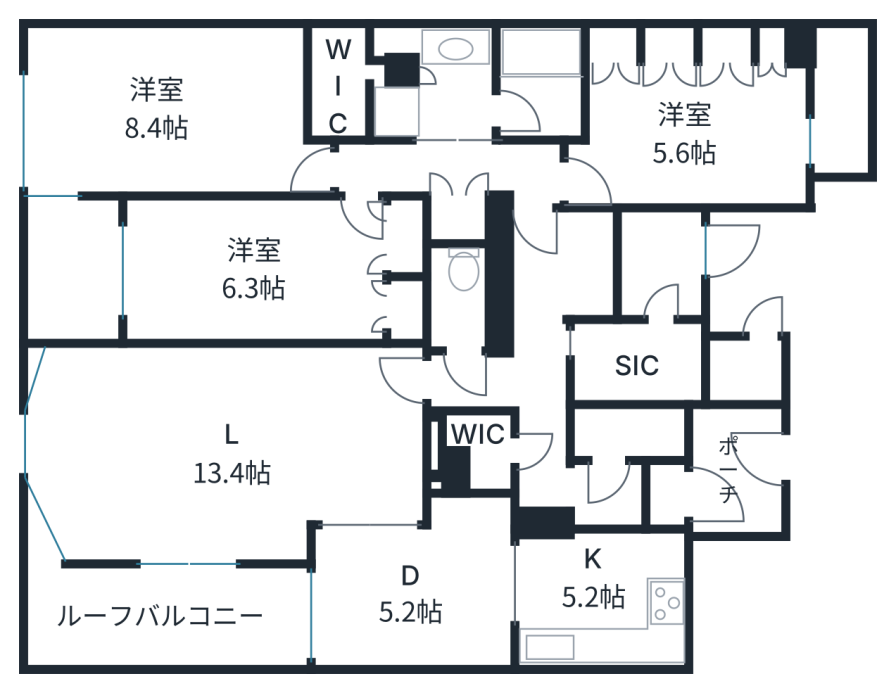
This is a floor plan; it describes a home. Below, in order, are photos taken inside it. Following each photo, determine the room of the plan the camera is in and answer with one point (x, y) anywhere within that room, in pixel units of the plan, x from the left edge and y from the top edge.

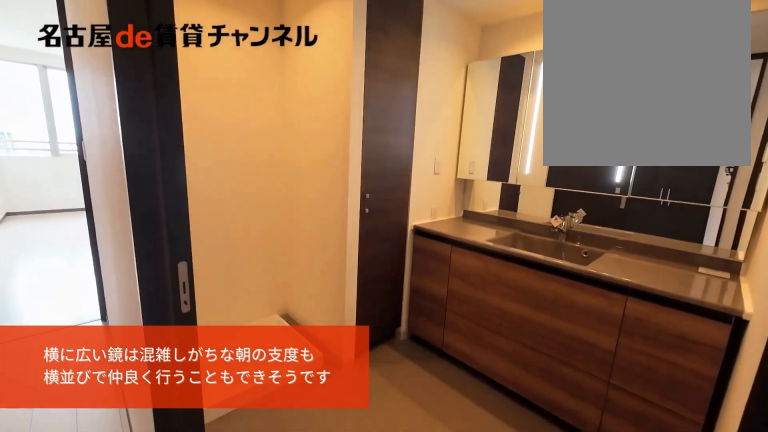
(441, 89)
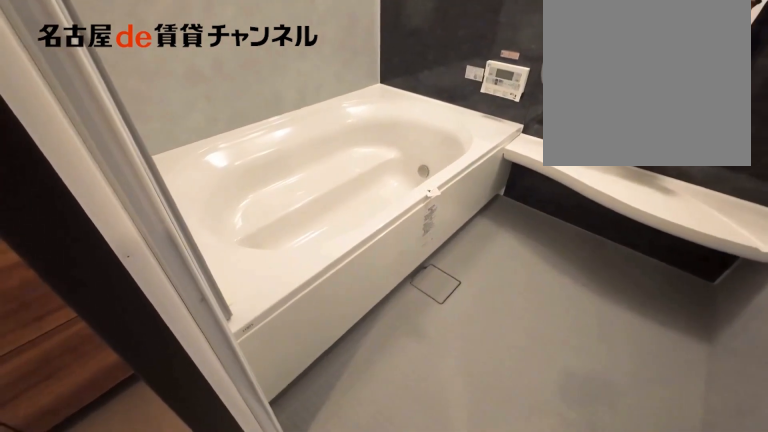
(540, 83)
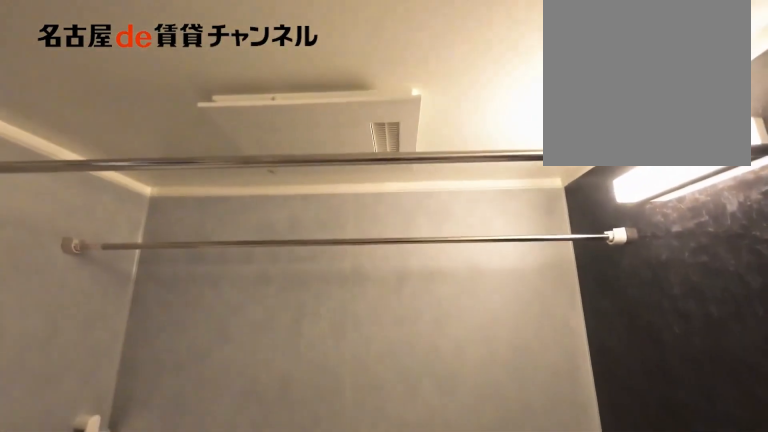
(540, 83)
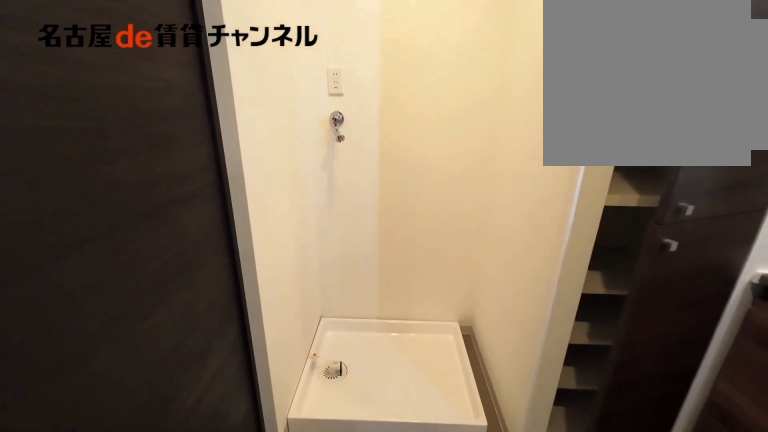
(442, 89)
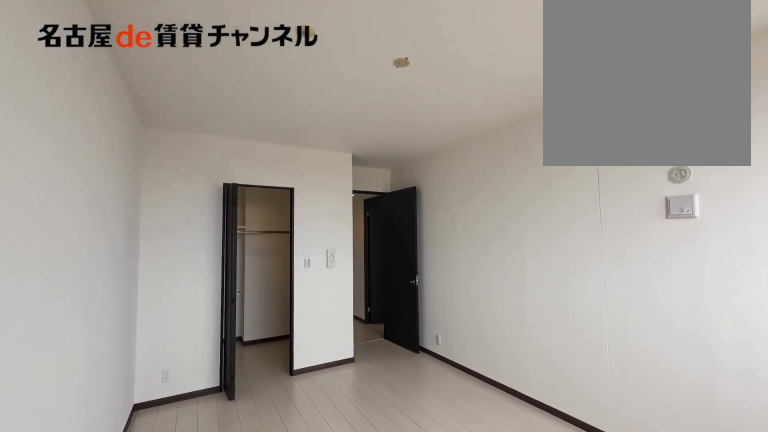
(175, 113)
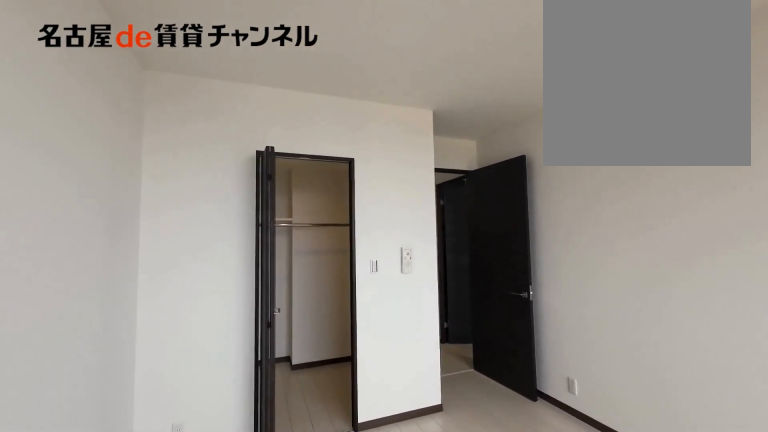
(175, 113)
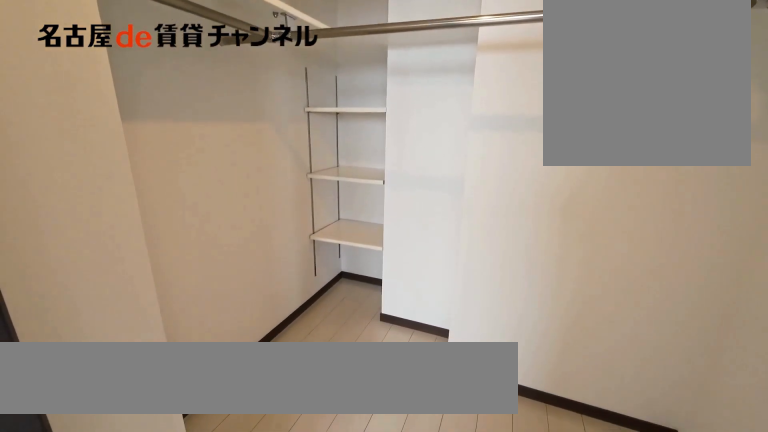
(350, 76)
